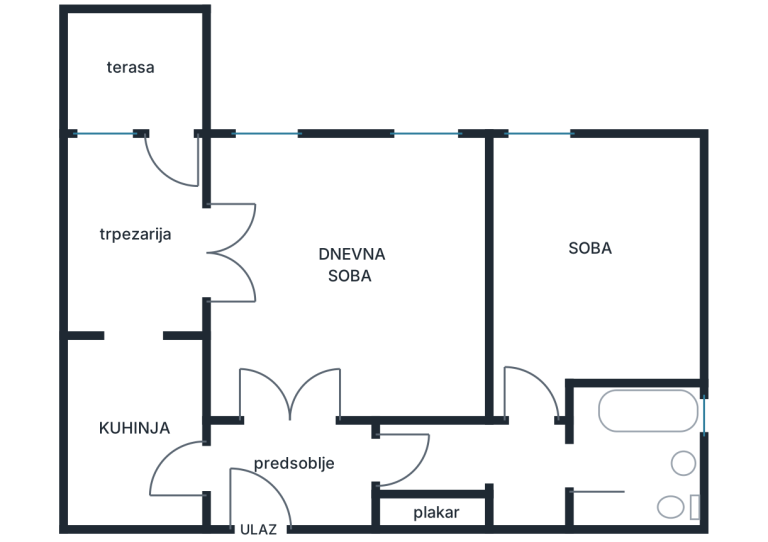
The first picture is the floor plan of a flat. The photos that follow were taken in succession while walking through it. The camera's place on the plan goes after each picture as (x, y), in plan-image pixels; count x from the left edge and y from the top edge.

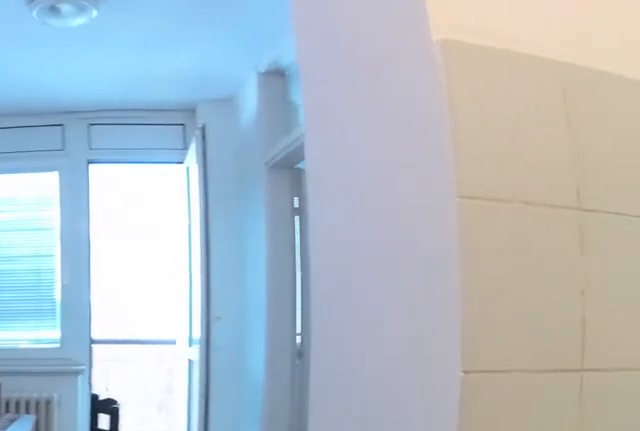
(148, 435)
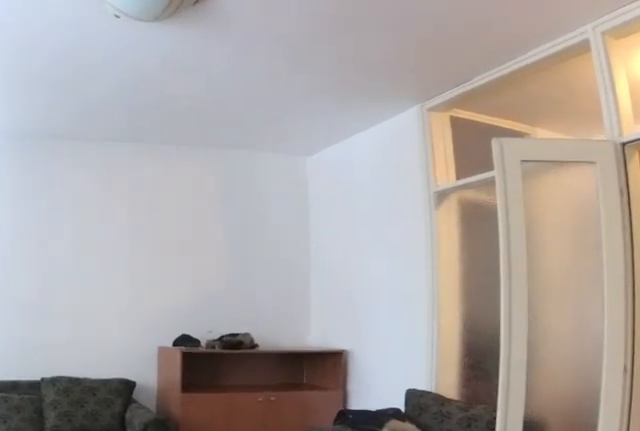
(178, 264)
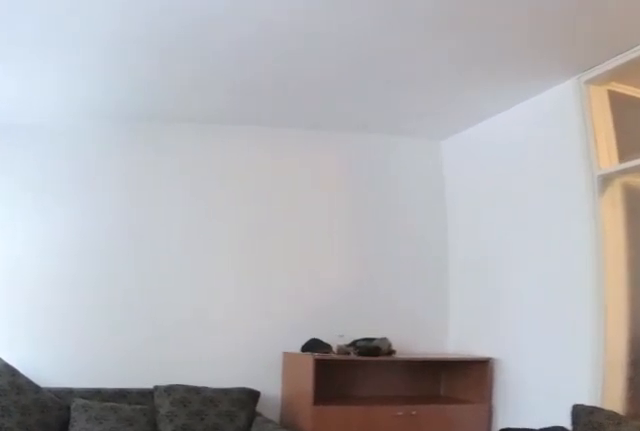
(193, 264)
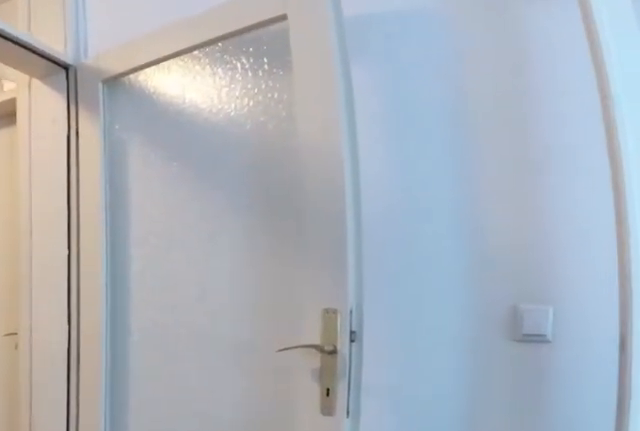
(307, 335)
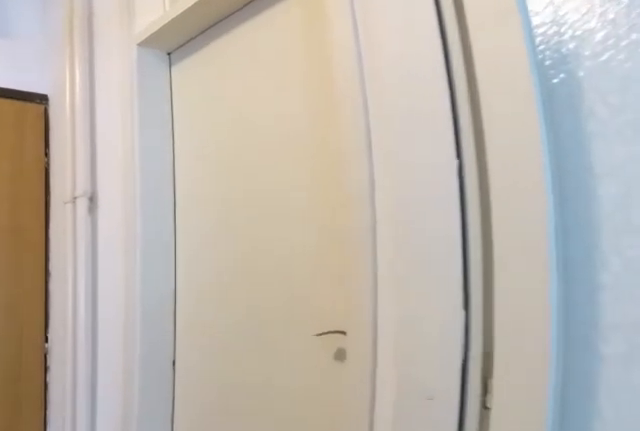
(308, 380)
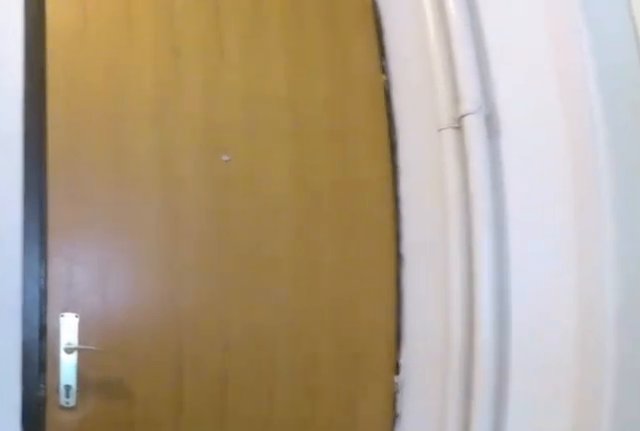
(299, 418)
